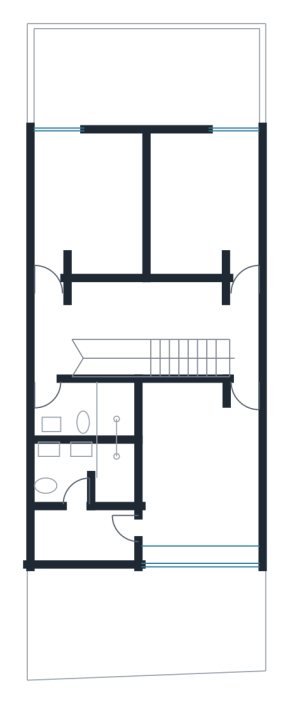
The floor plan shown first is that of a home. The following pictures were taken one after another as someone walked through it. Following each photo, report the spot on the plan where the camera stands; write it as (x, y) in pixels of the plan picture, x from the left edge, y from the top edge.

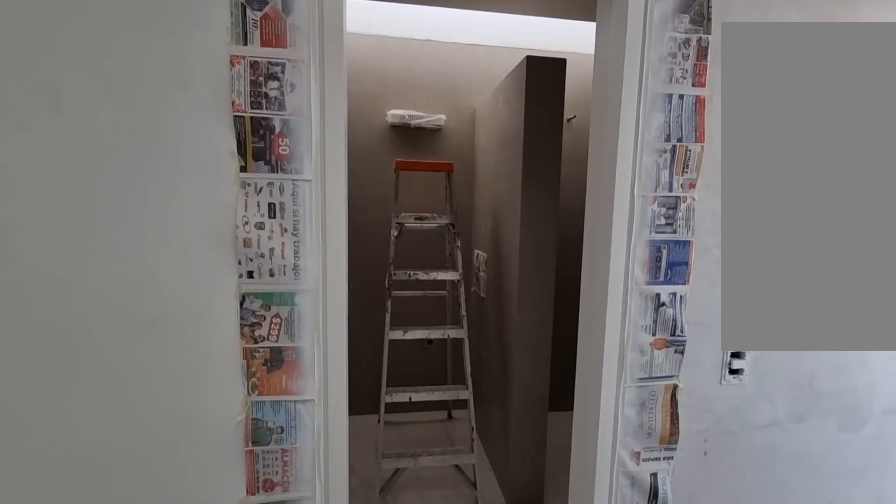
(82, 522)
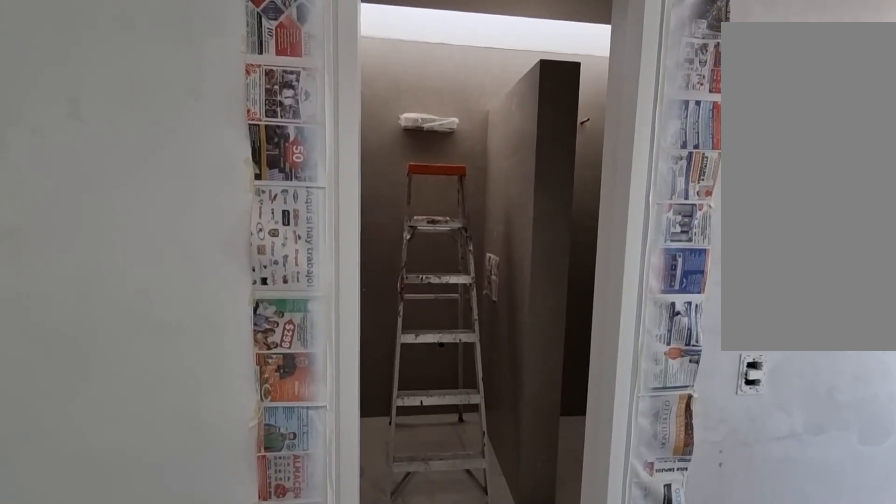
(82, 522)
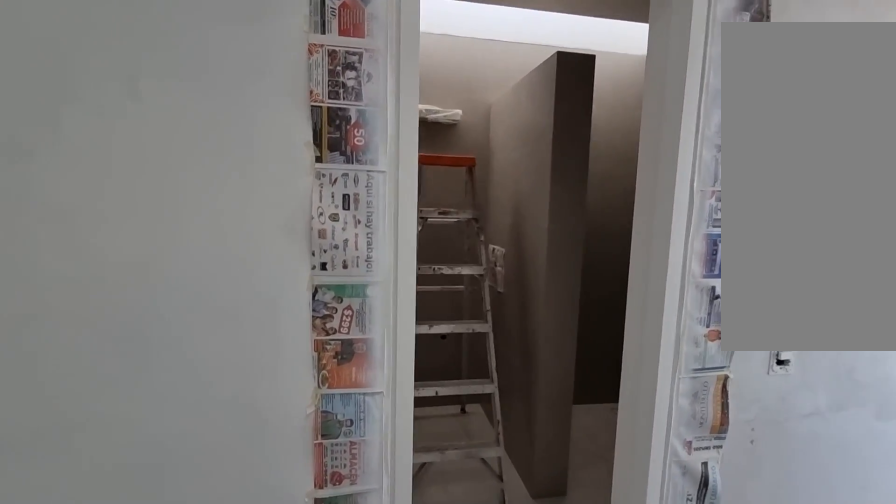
(82, 522)
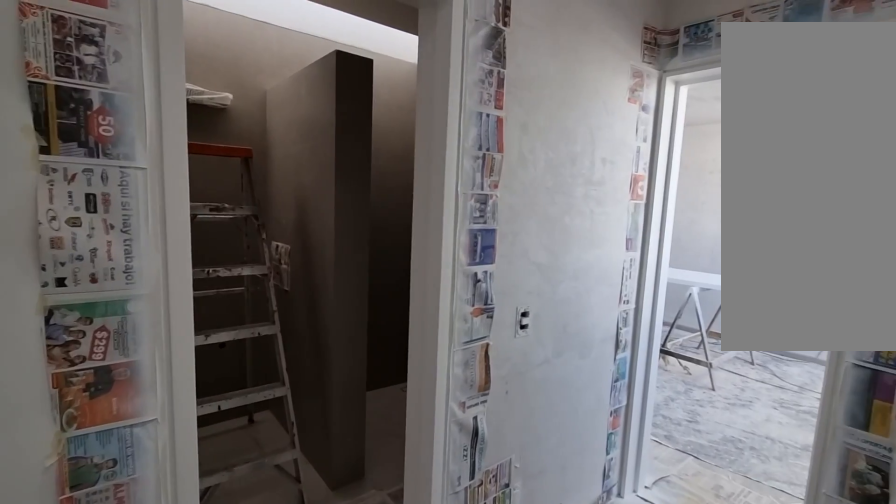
(82, 523)
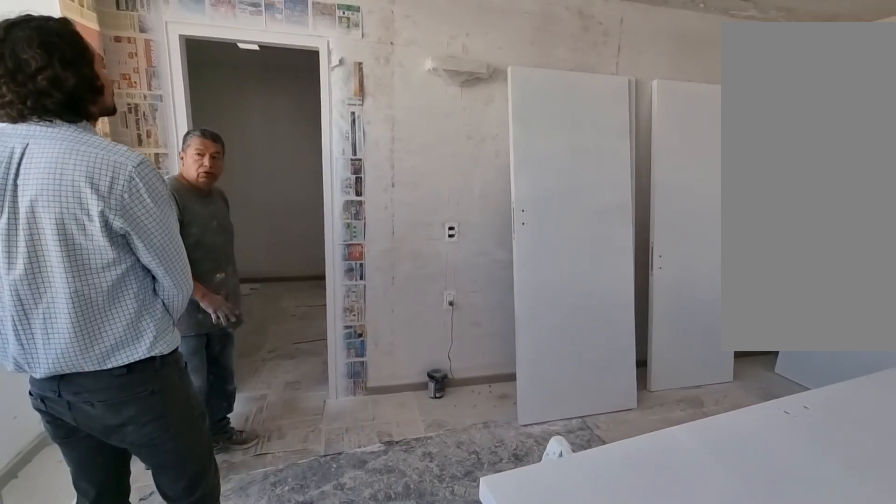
(206, 519)
